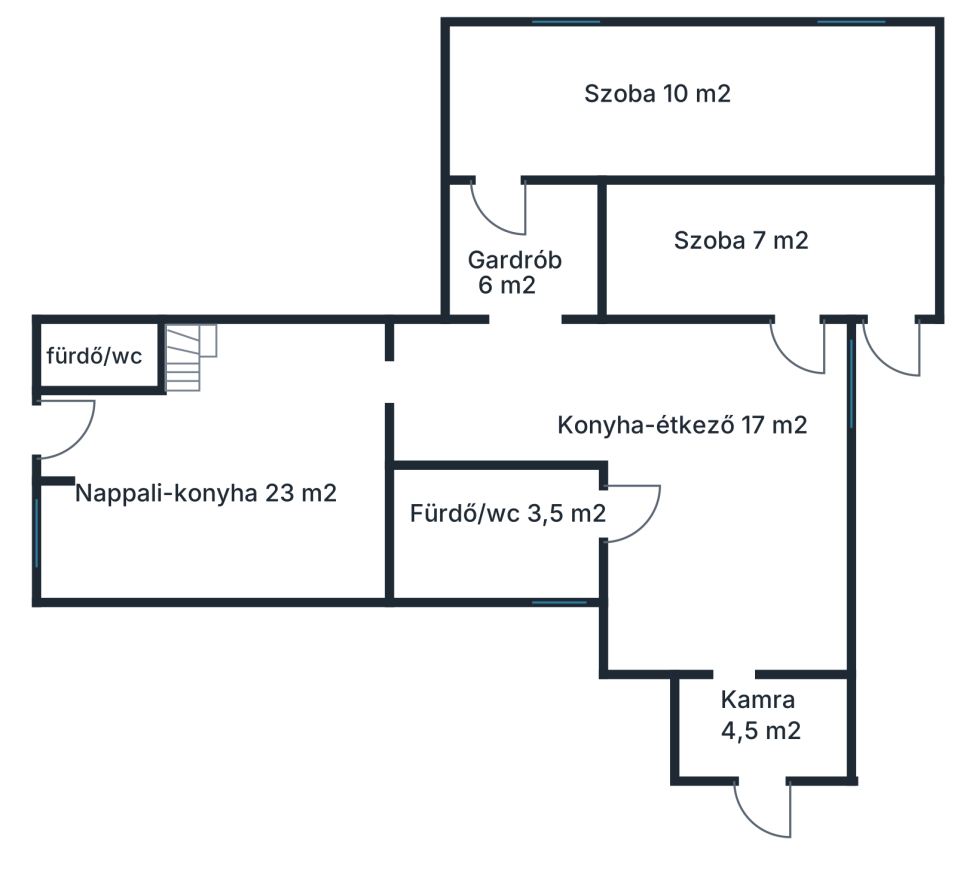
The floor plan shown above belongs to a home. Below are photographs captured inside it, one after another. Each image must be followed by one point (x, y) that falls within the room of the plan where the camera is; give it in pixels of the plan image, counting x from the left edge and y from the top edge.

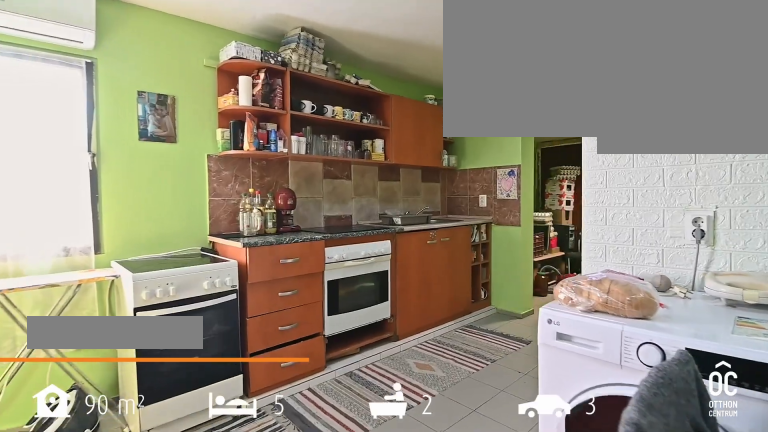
(726, 495)
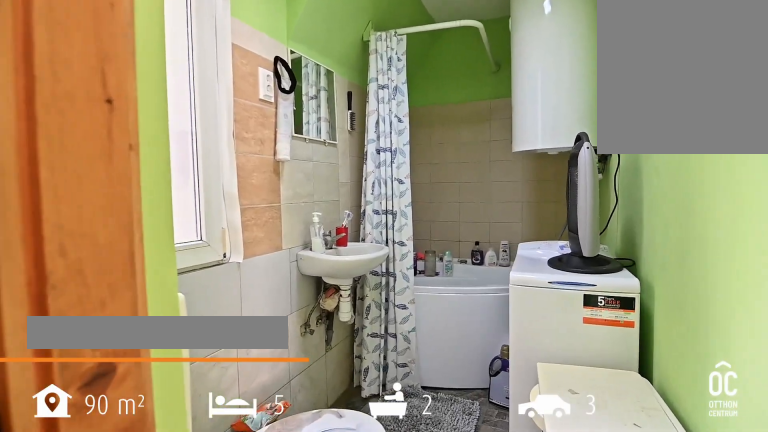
(496, 519)
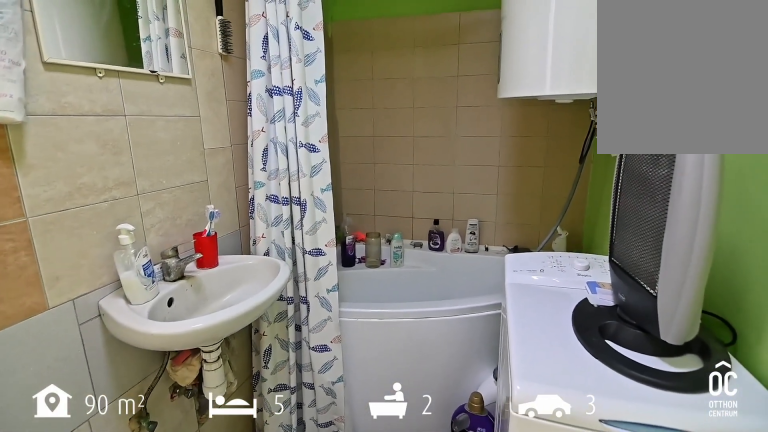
(496, 519)
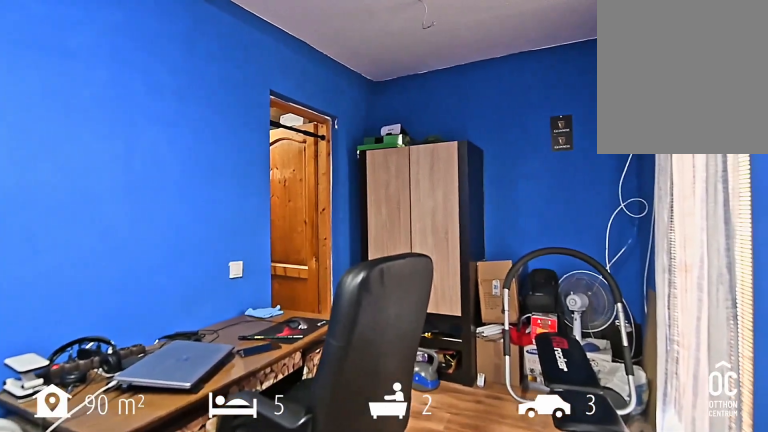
(695, 105)
